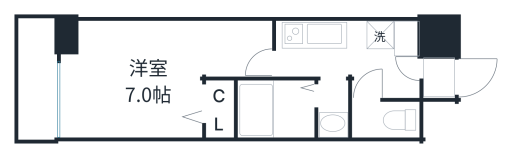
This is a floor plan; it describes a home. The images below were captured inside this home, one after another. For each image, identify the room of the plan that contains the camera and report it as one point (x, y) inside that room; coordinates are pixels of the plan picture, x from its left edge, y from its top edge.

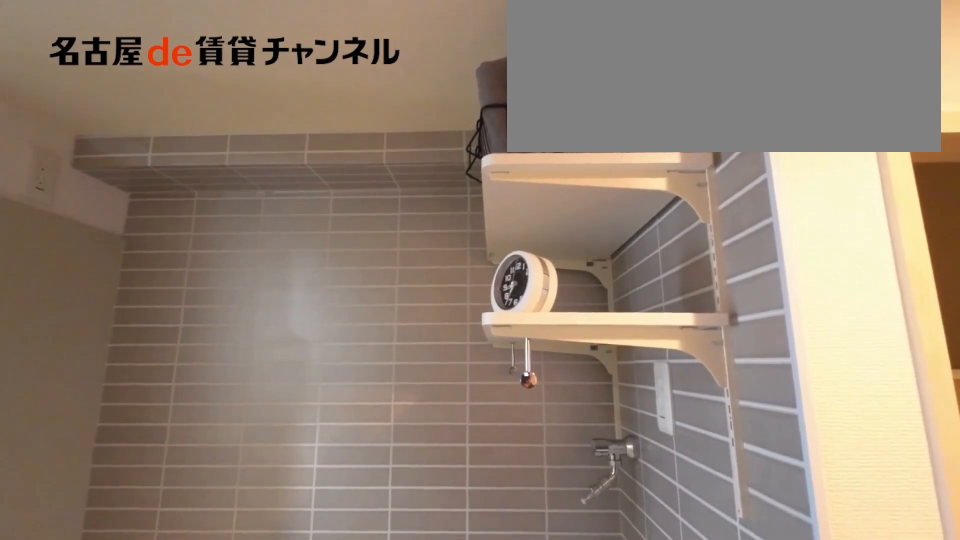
(375, 37)
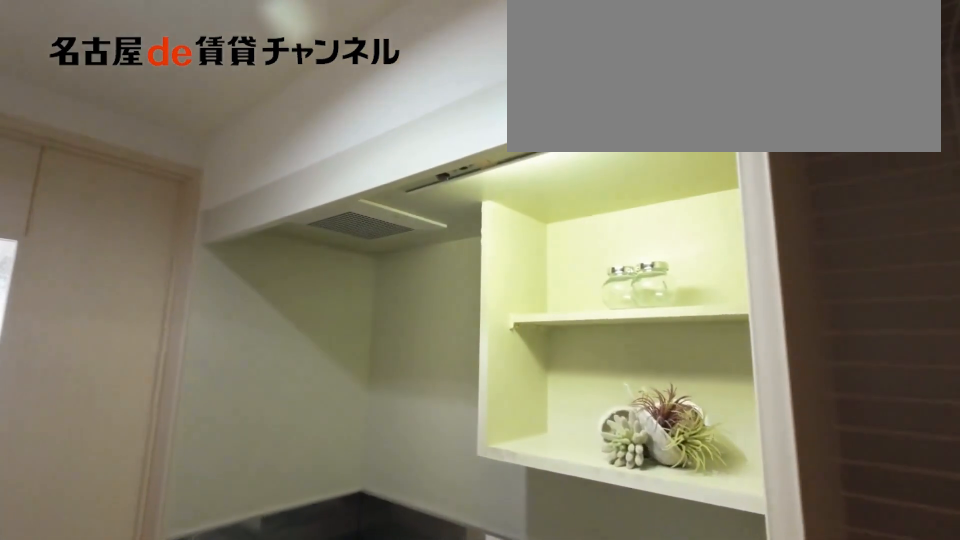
(375, 37)
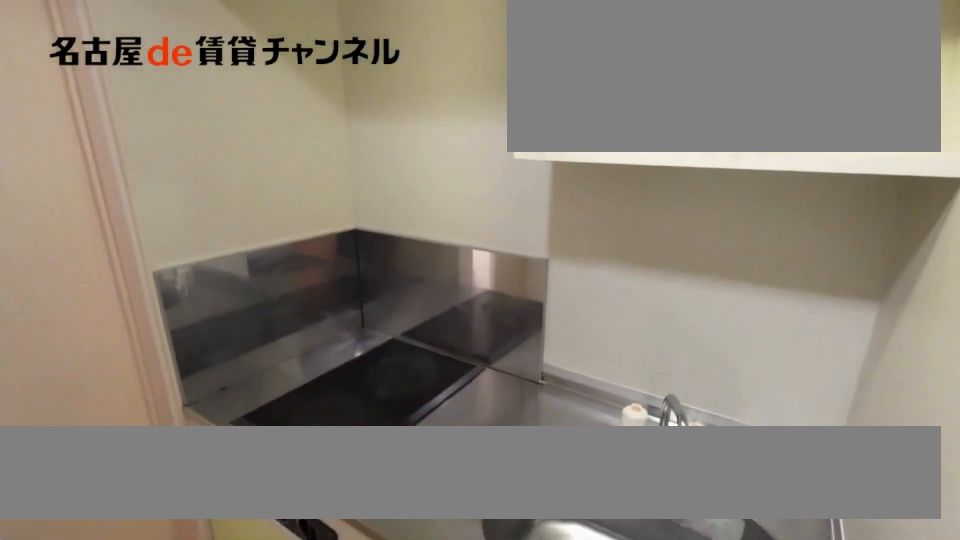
(320, 34)
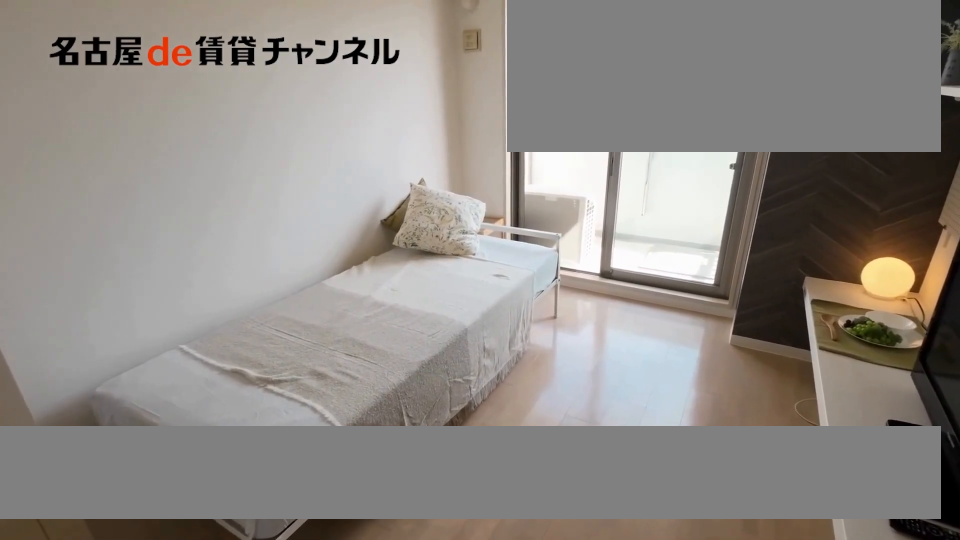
(151, 73)
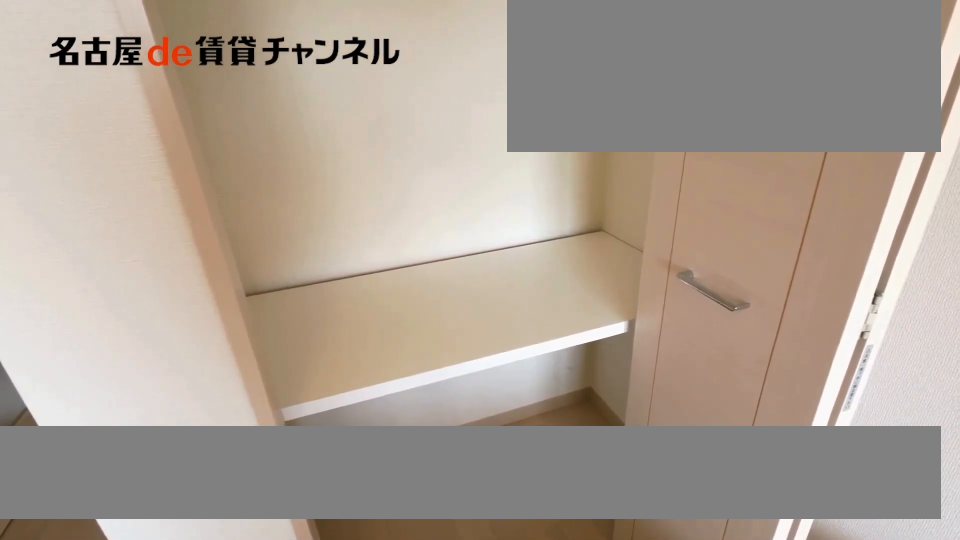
(218, 109)
